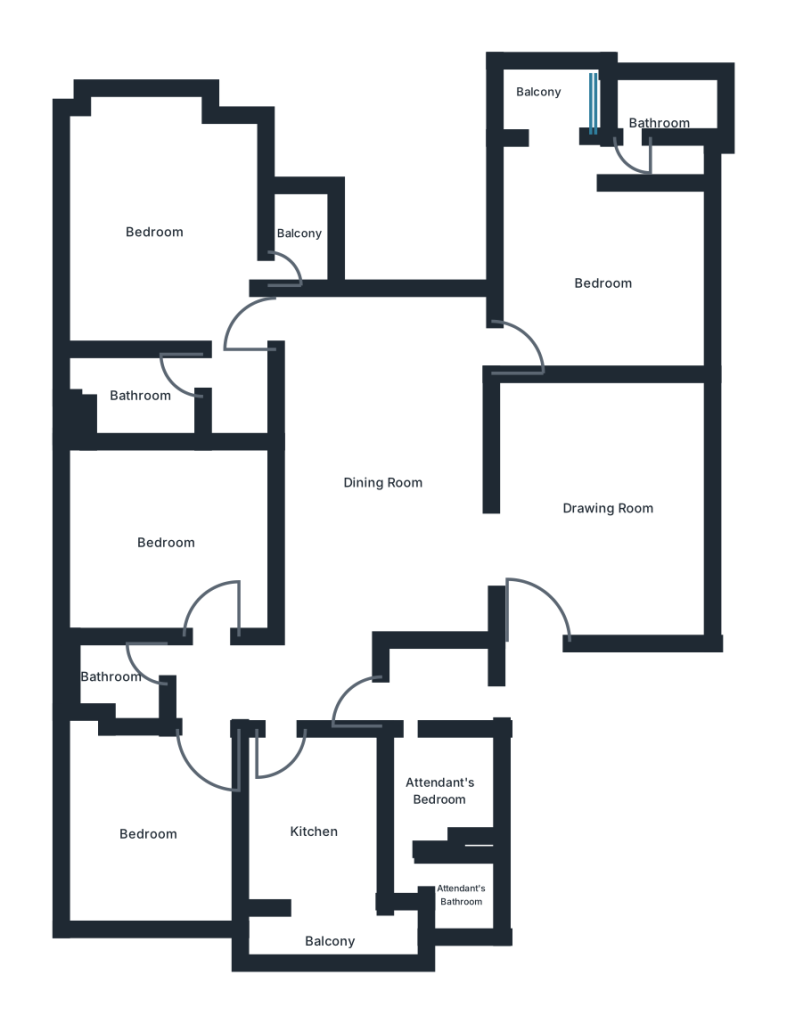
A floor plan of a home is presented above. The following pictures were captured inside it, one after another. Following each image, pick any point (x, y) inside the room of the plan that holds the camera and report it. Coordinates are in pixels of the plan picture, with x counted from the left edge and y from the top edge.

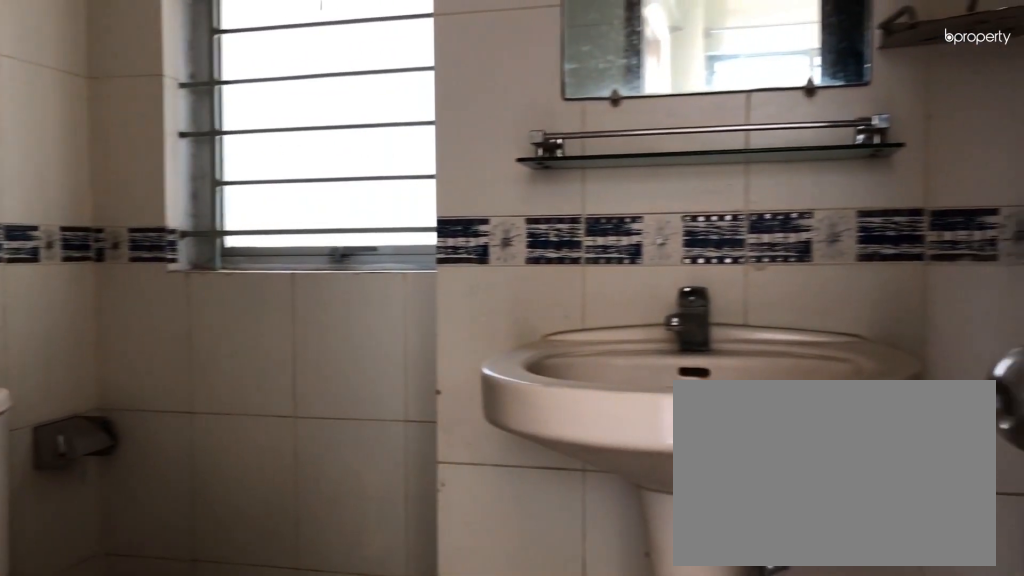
(659, 125)
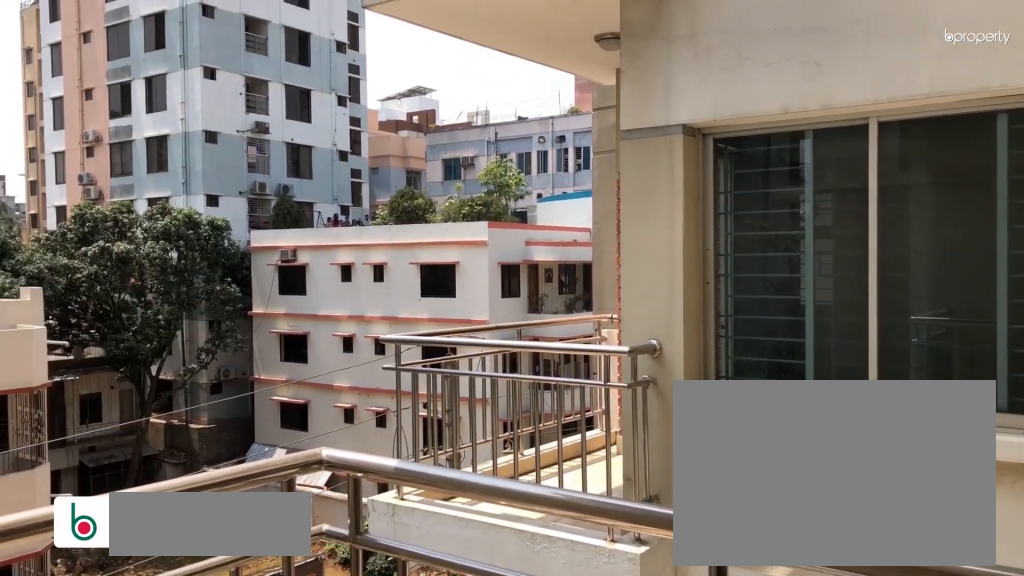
(299, 234)
